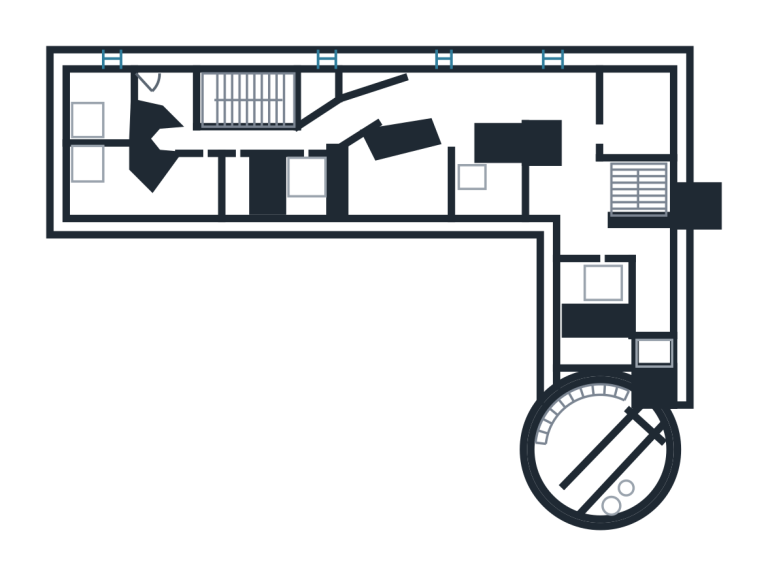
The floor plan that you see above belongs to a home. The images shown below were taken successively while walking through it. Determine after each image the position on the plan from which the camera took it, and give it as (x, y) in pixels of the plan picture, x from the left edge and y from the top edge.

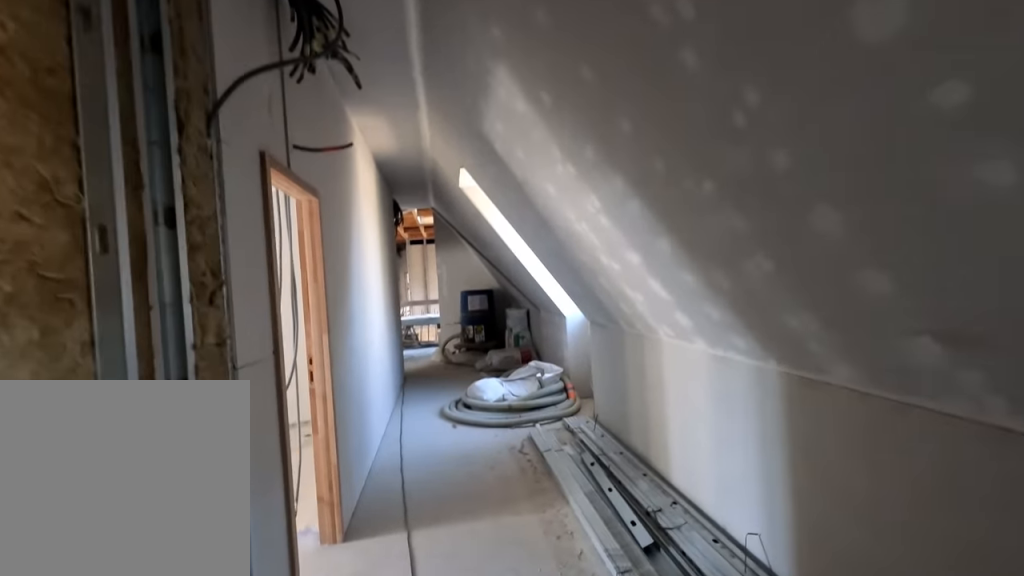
(535, 101)
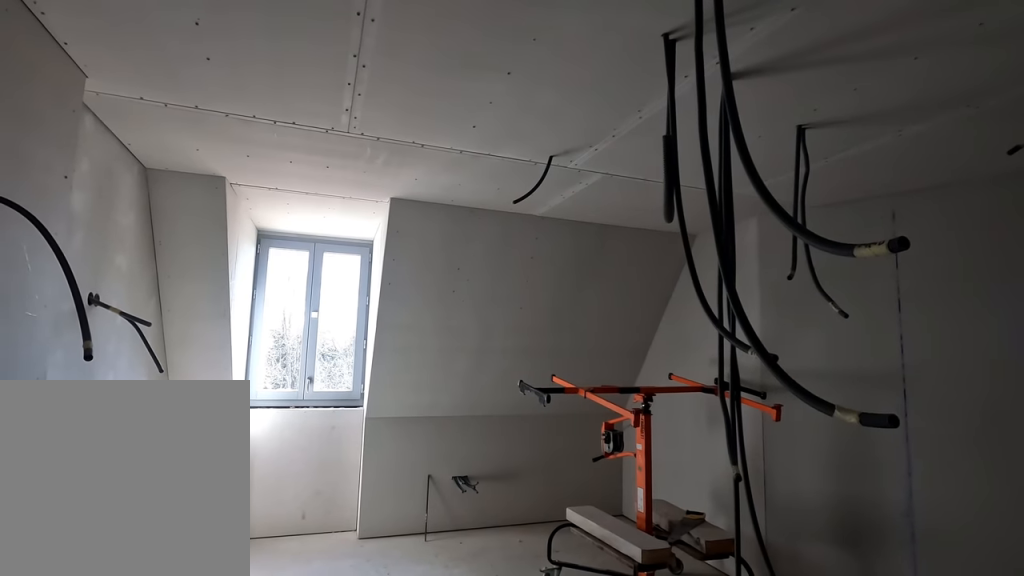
(504, 119)
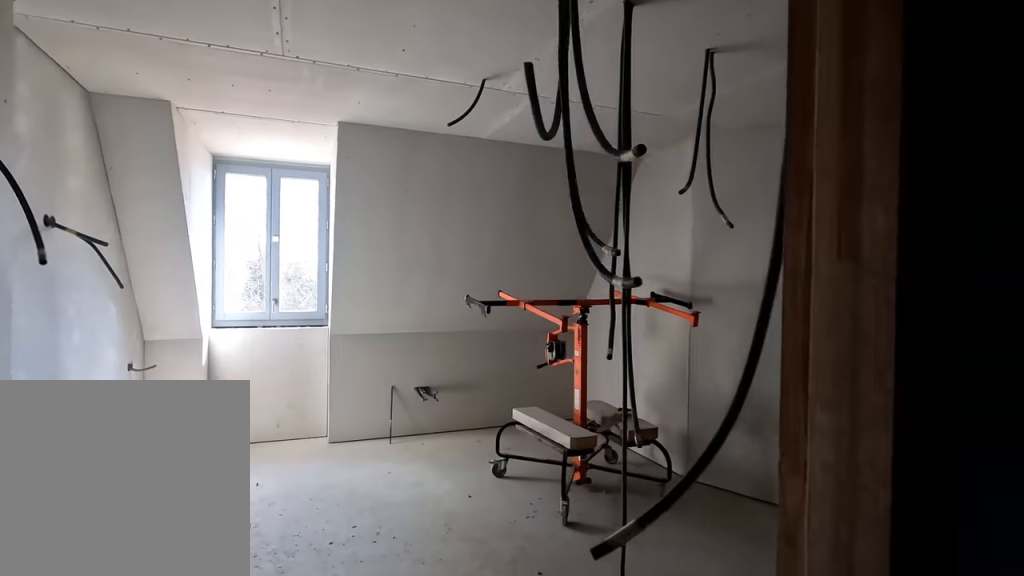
(504, 116)
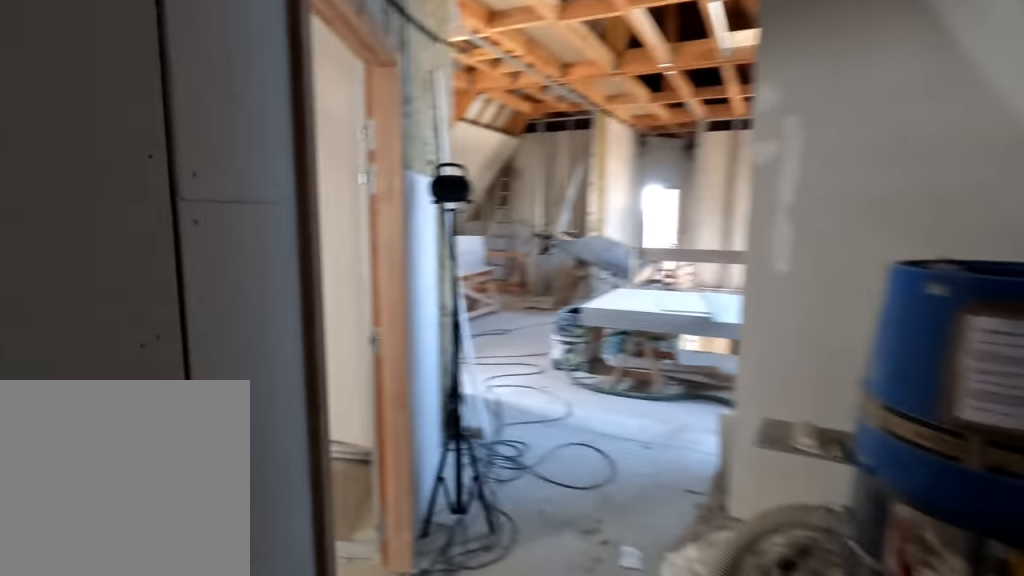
(379, 110)
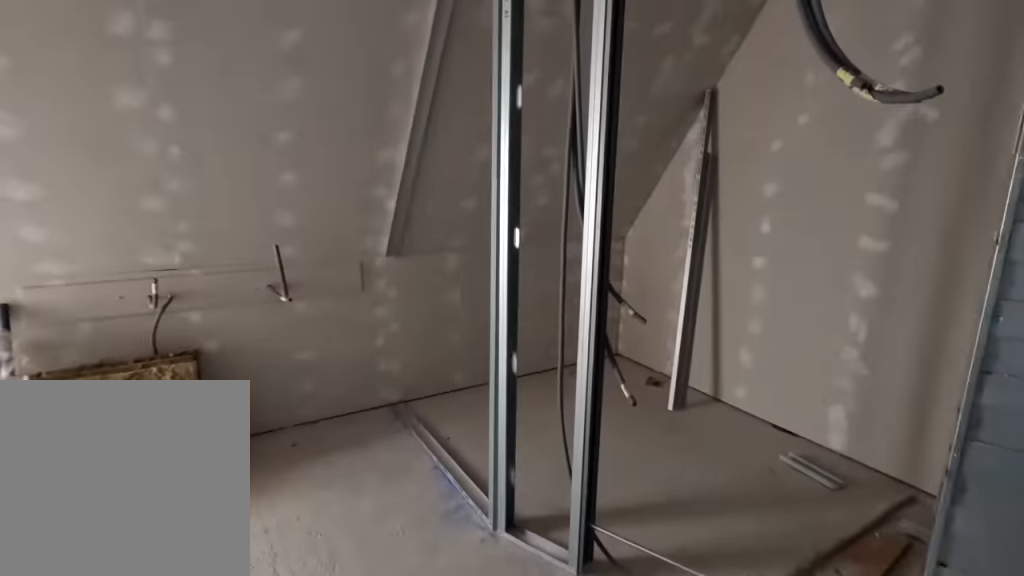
(418, 151)
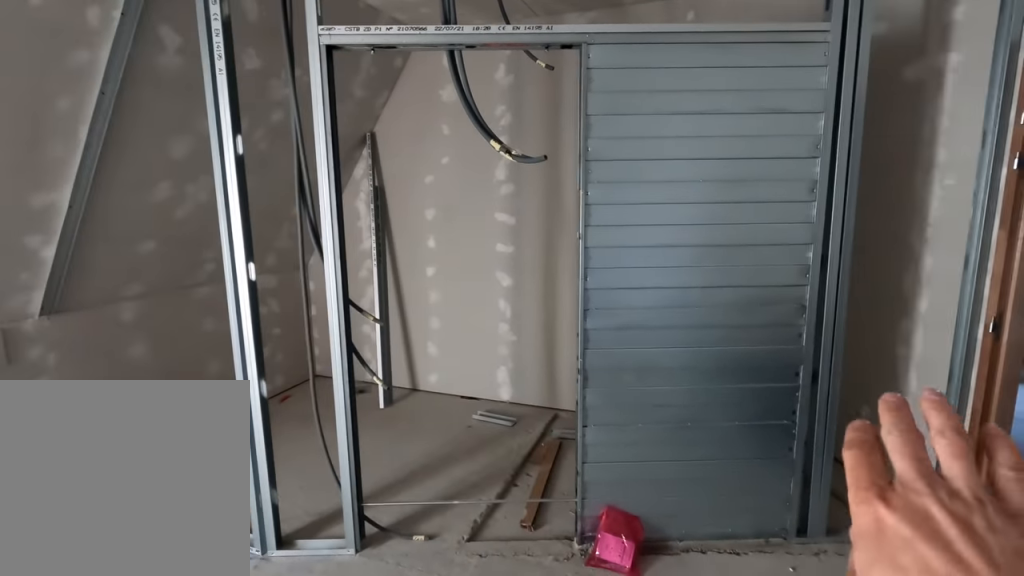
(415, 166)
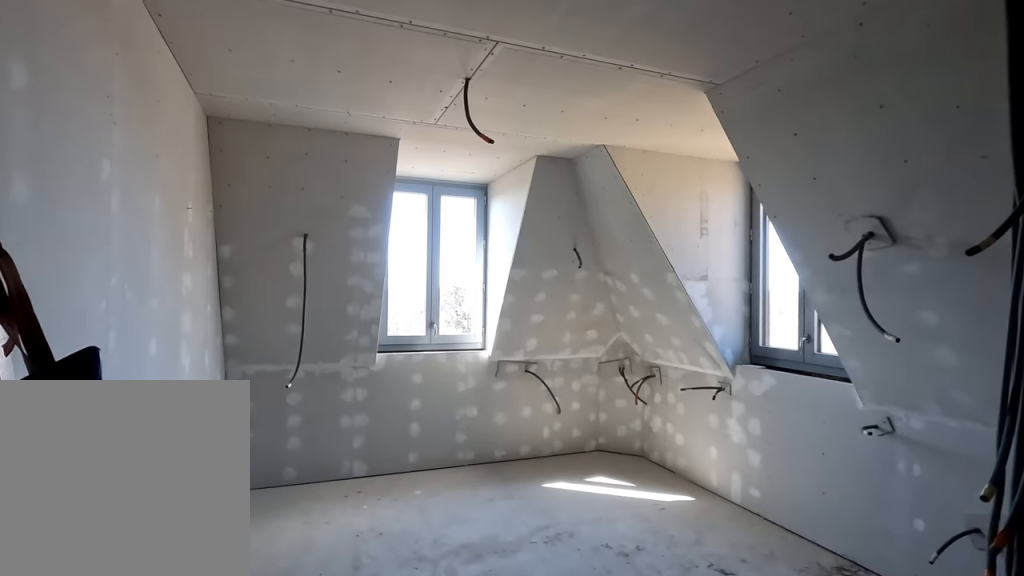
(164, 125)
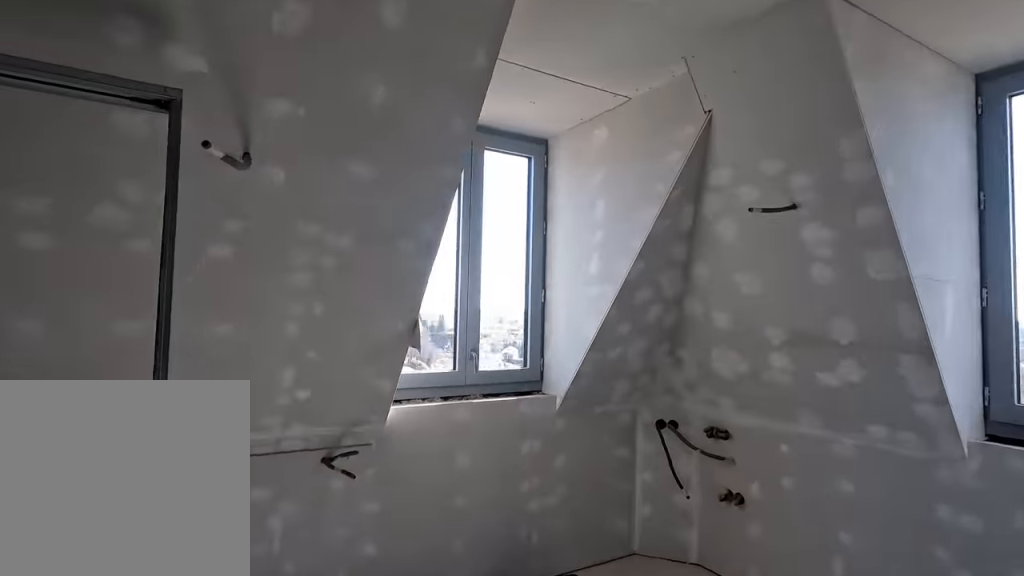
(103, 172)
